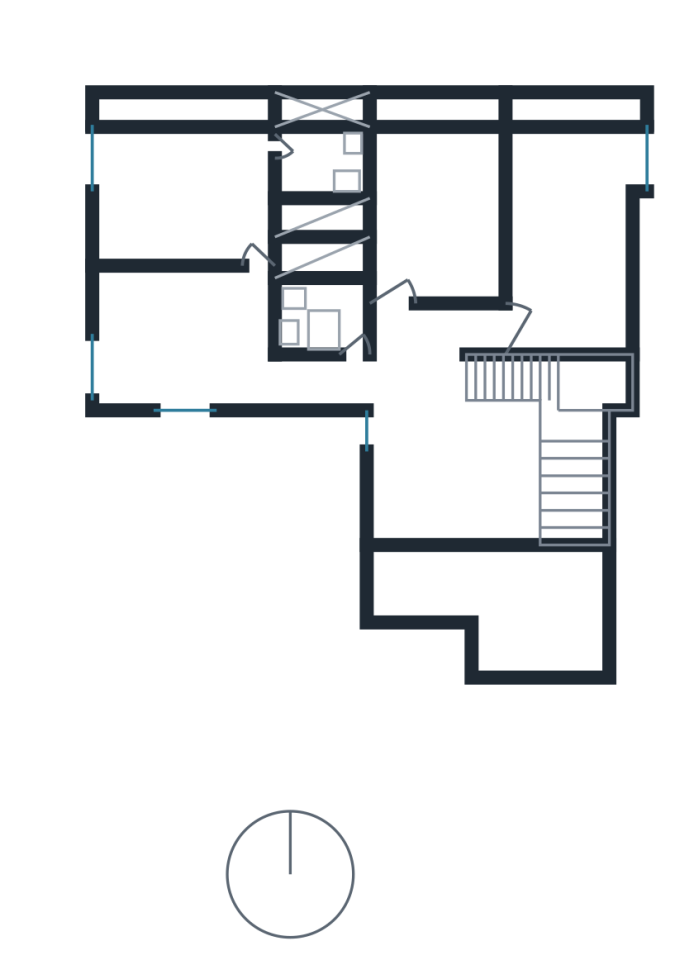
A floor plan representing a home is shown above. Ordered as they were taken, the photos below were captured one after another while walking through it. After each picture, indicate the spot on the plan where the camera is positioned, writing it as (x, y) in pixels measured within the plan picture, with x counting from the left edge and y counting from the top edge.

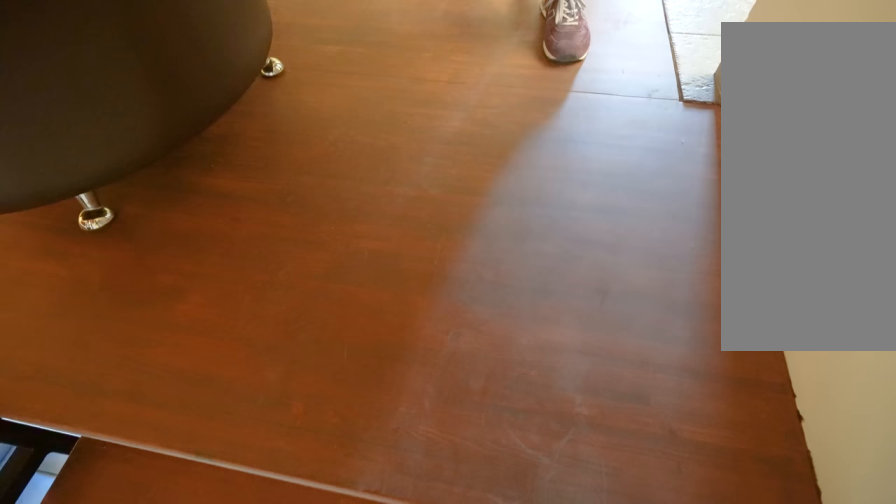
(467, 378)
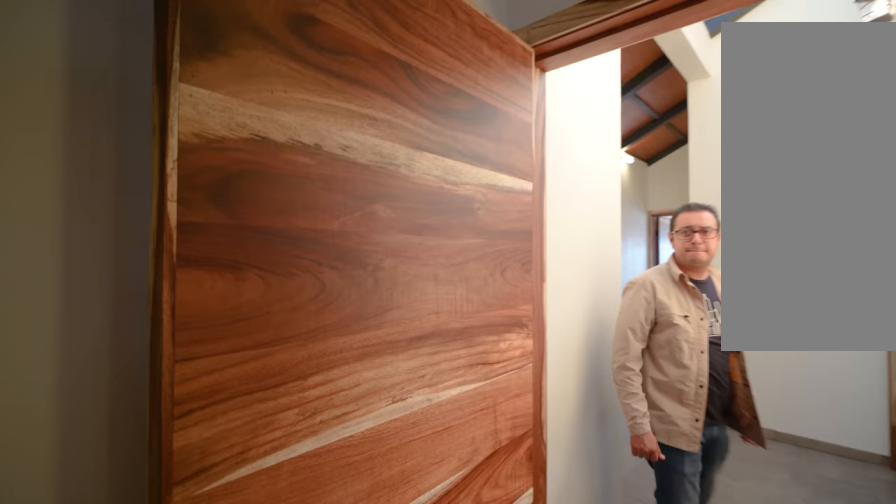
(578, 312)
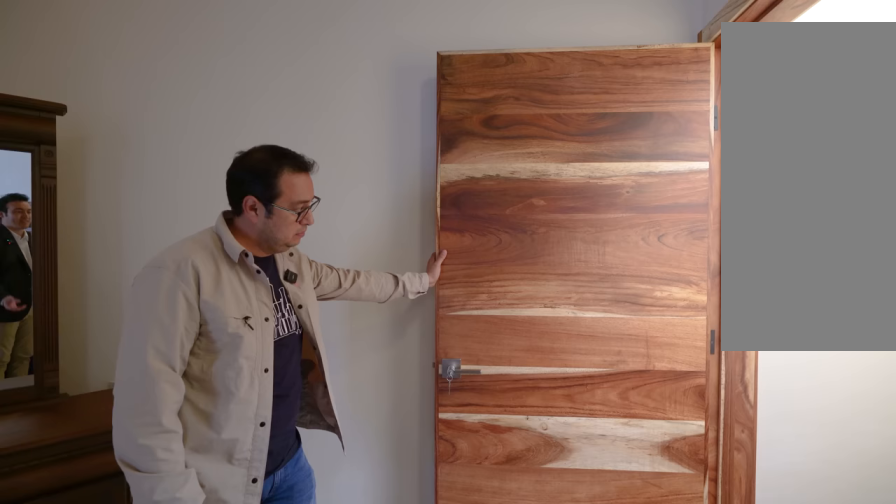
(545, 324)
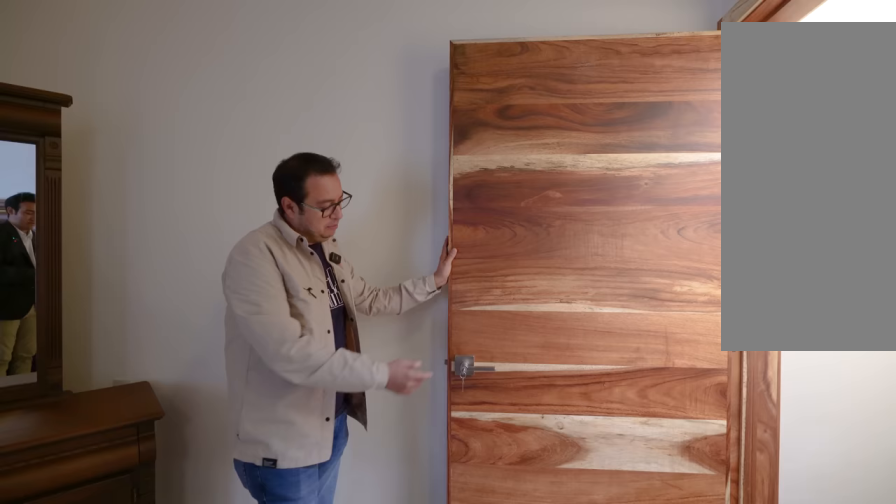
(545, 324)
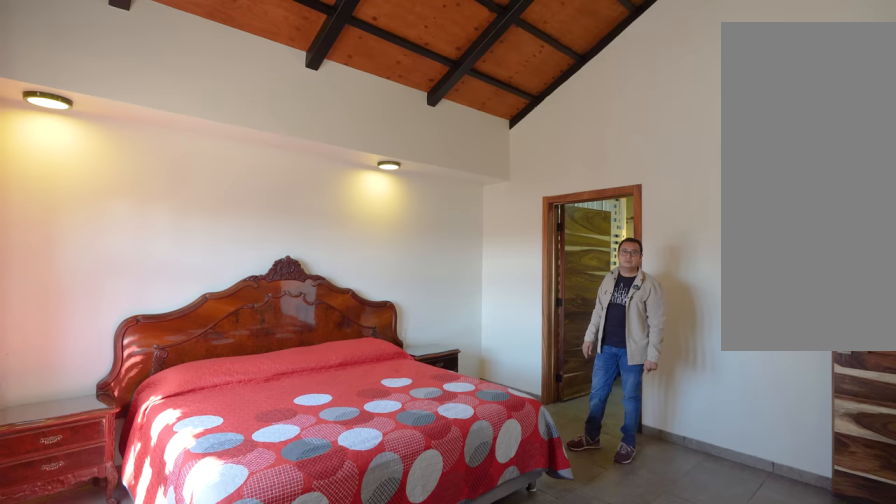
(188, 236)
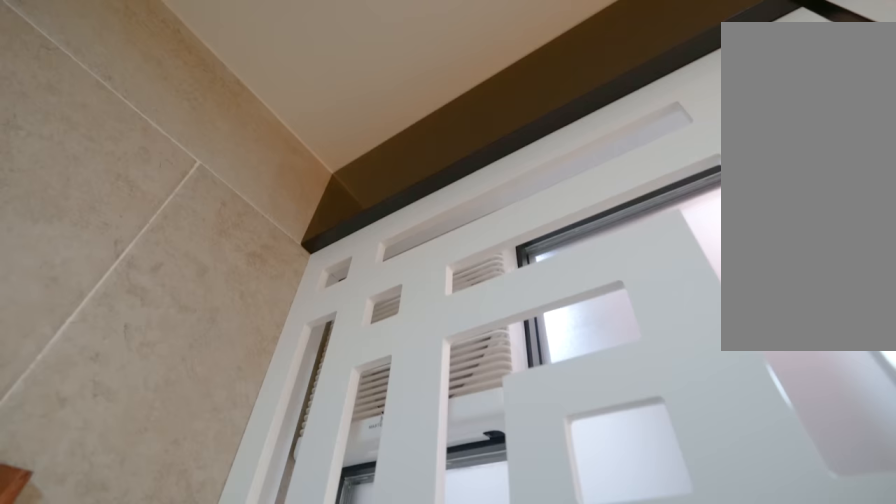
(323, 157)
